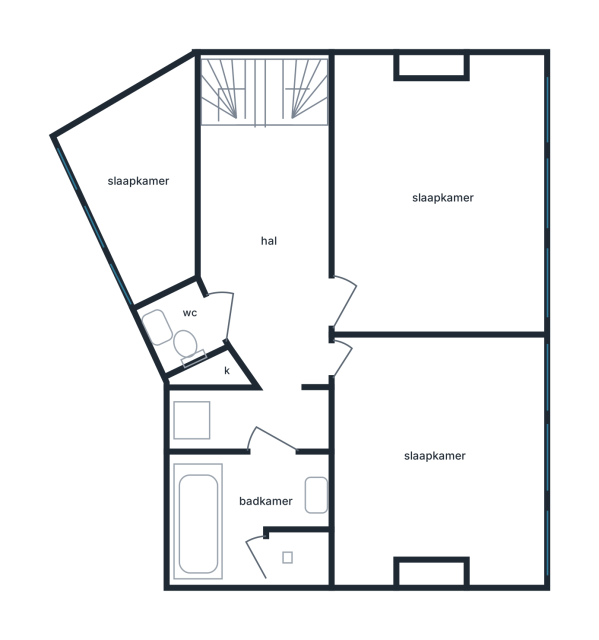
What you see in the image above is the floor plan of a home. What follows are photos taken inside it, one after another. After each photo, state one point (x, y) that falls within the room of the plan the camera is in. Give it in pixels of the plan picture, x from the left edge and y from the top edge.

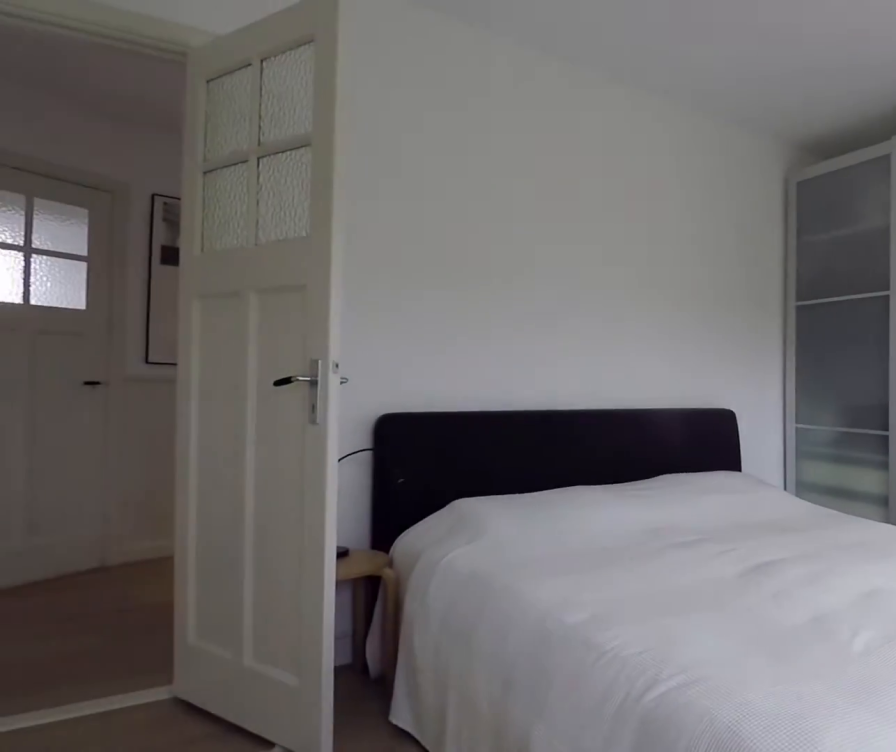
(437, 198)
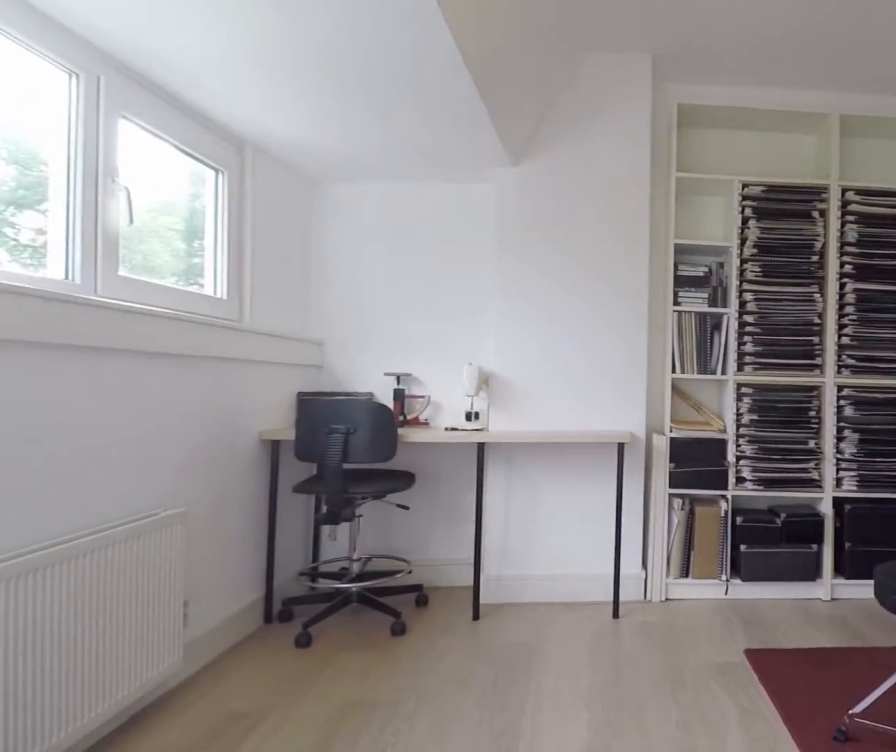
(437, 455)
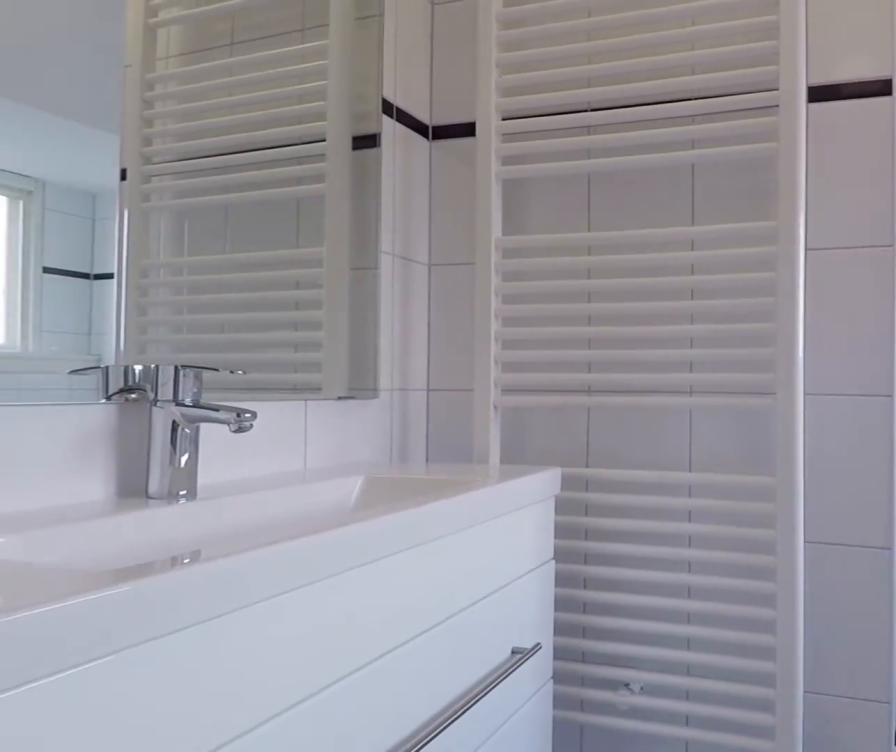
(253, 508)
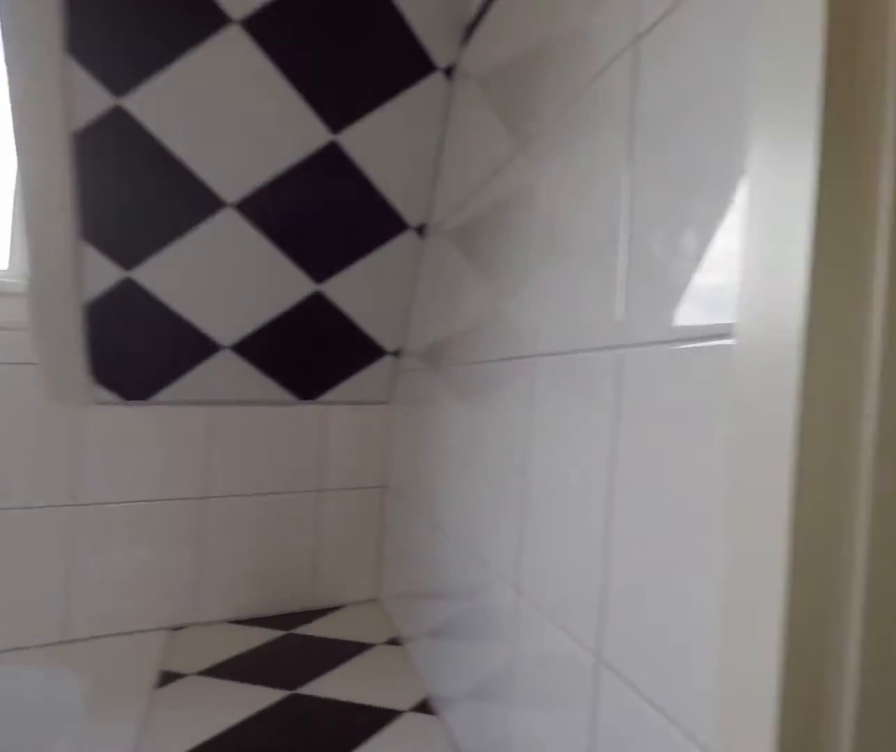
(253, 508)
